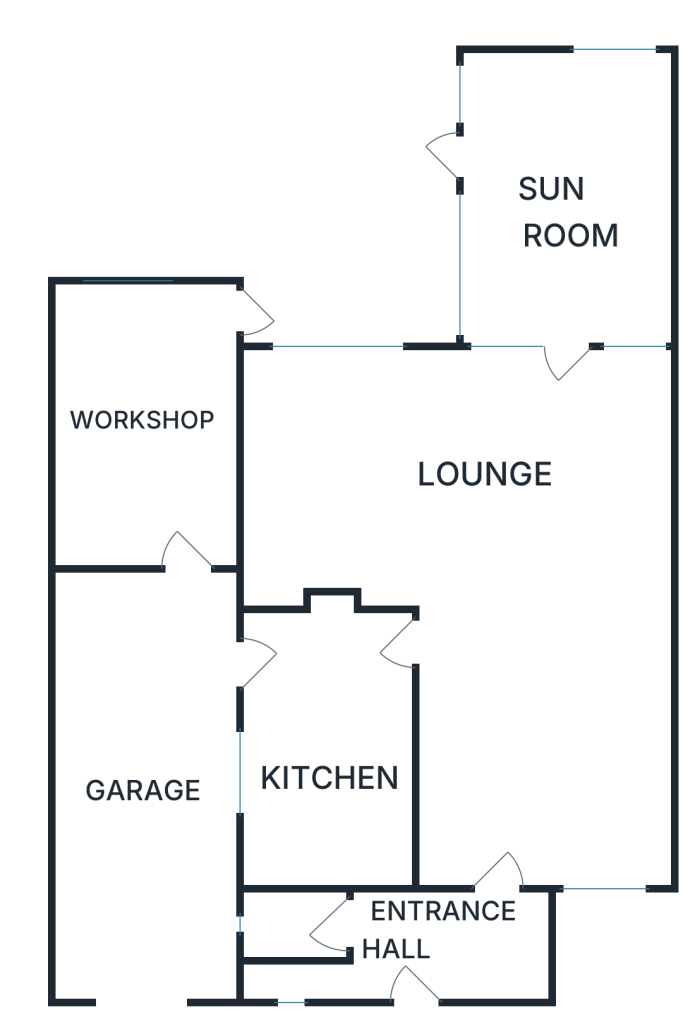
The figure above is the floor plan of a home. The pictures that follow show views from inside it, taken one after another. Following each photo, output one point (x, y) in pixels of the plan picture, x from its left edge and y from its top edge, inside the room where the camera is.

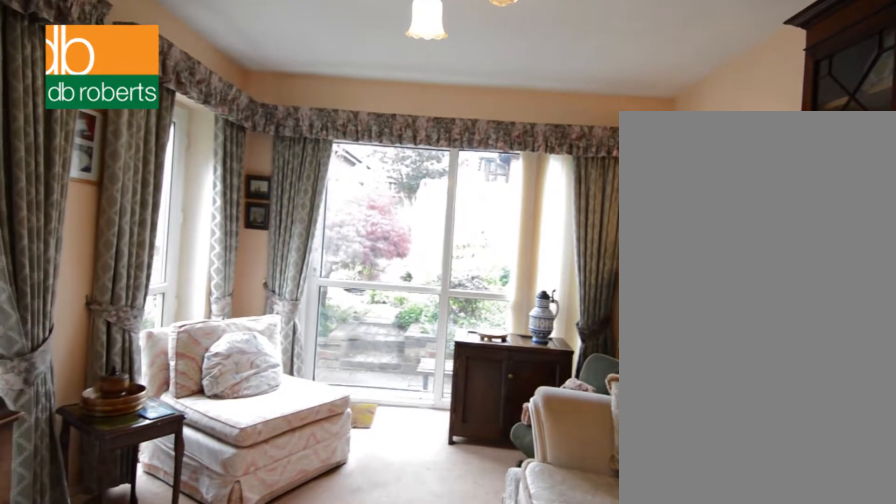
(566, 192)
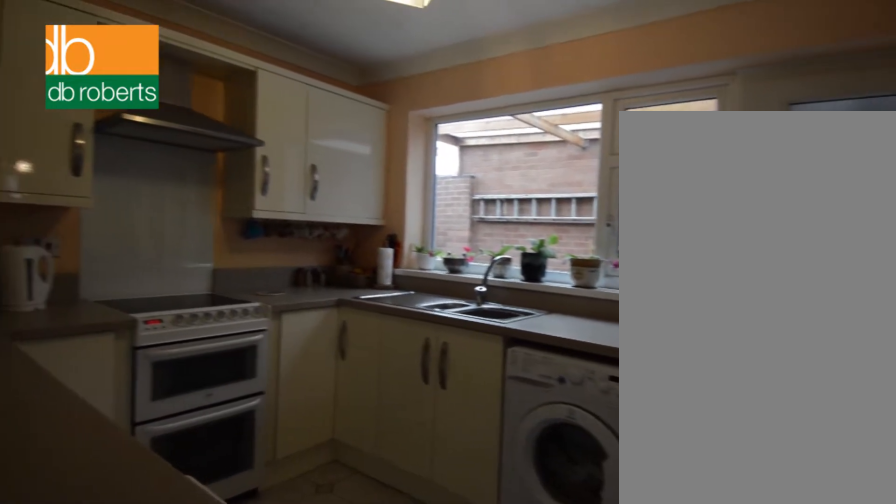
(326, 744)
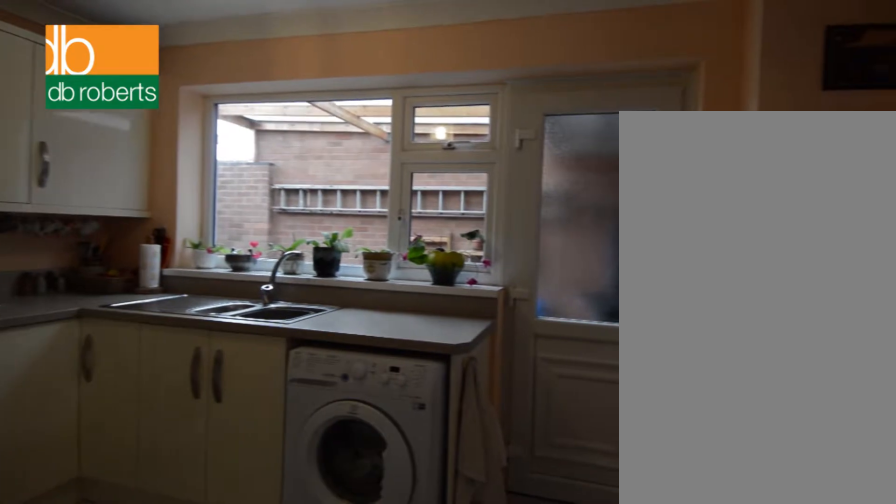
(326, 744)
